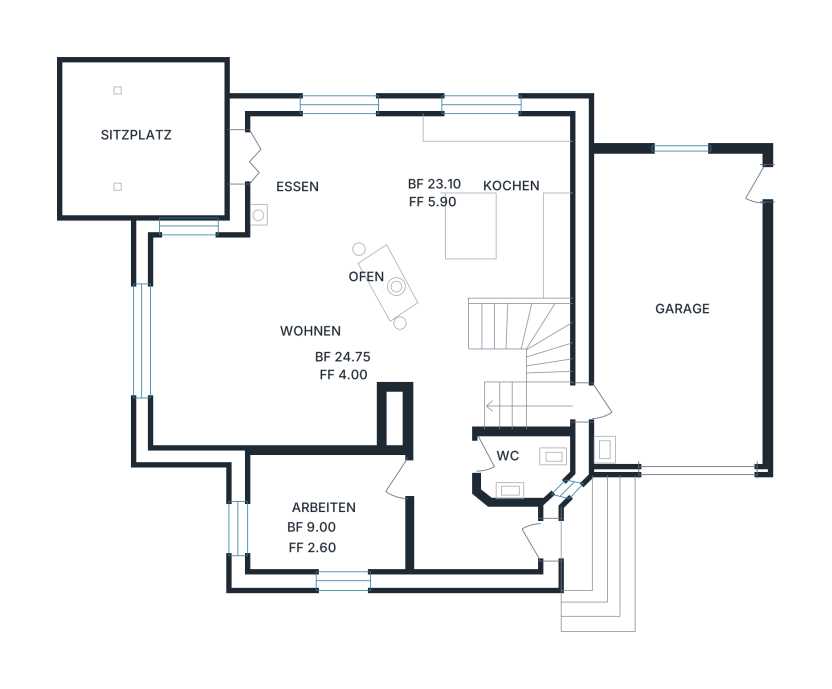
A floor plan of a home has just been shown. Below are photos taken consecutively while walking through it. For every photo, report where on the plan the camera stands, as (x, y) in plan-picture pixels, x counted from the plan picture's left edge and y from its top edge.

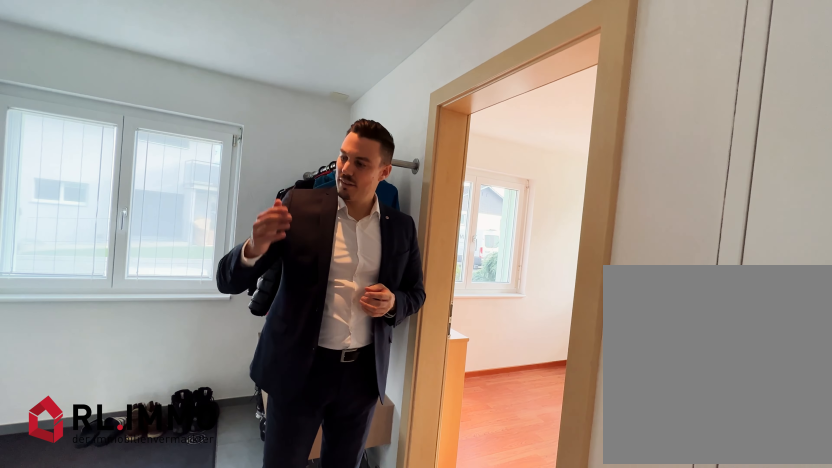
(446, 558)
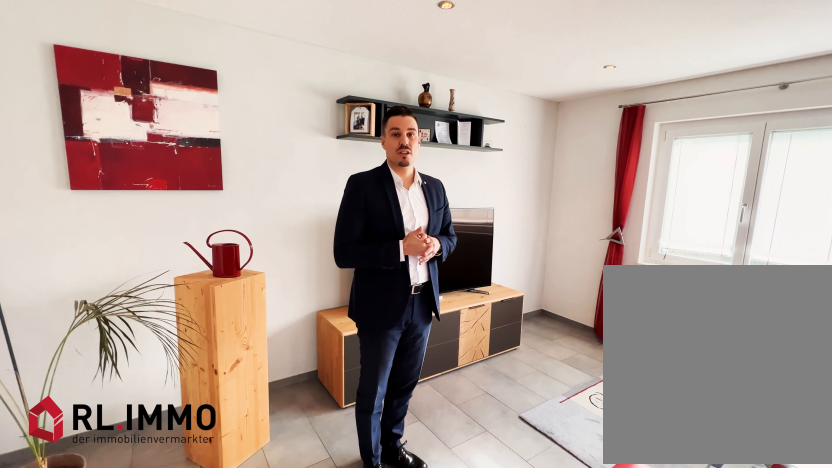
(339, 398)
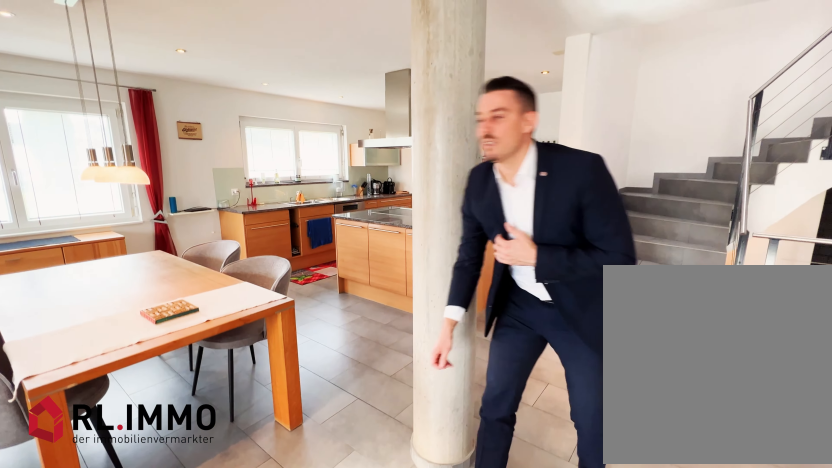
(343, 398)
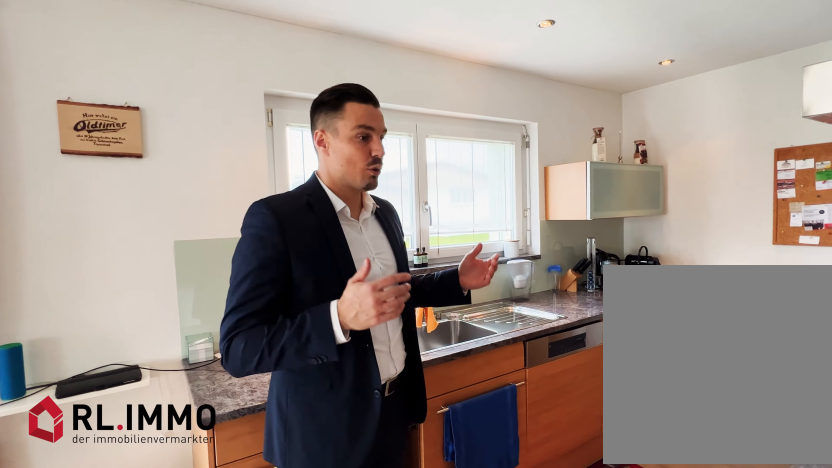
(428, 205)
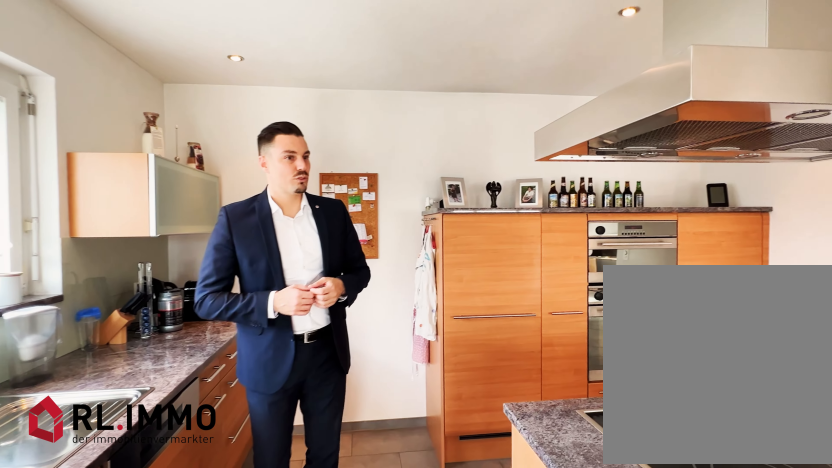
(507, 230)
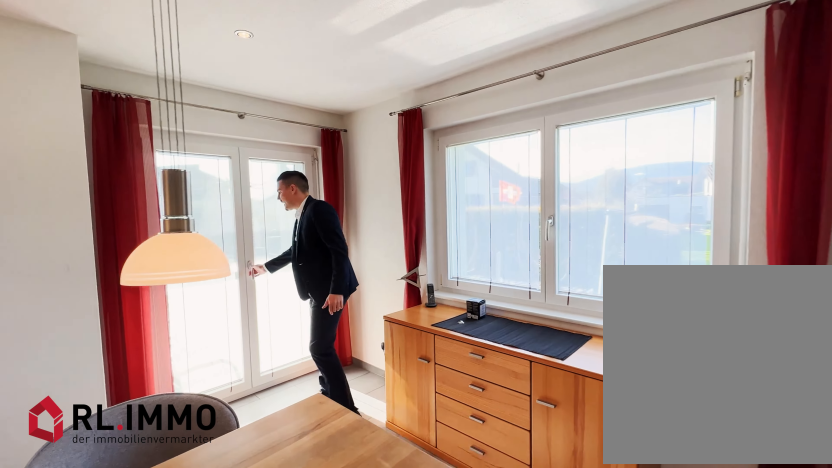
(389, 230)
